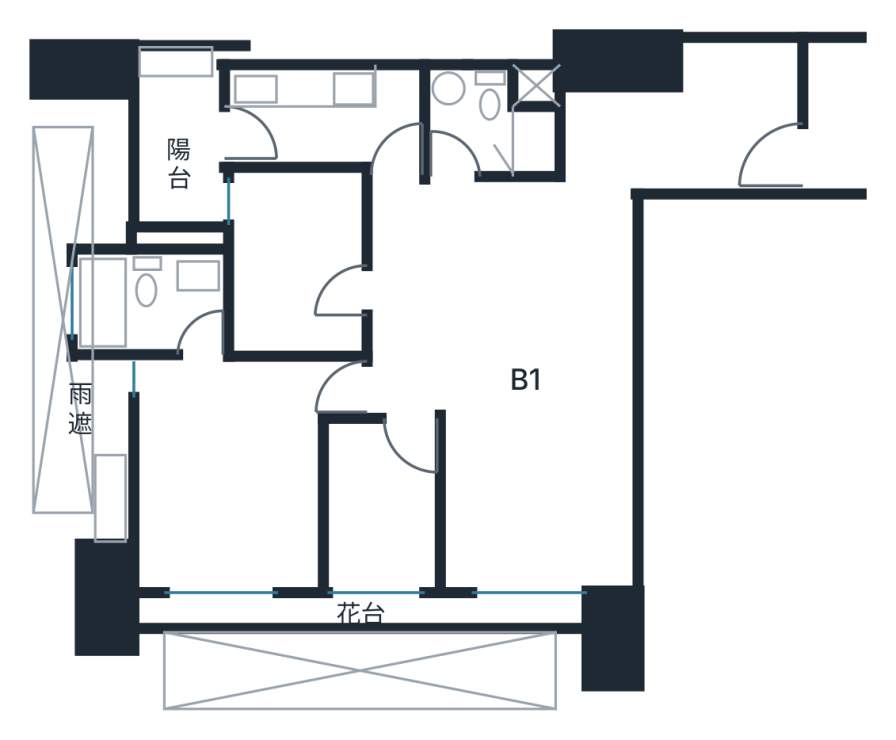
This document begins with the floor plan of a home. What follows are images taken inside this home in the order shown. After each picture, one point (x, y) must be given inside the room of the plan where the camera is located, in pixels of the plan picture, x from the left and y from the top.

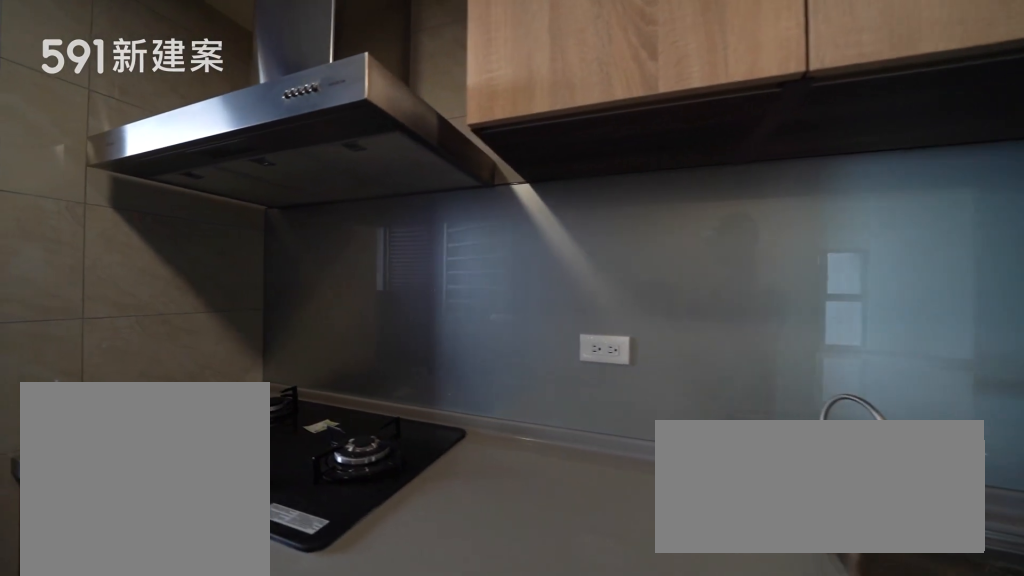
(325, 115)
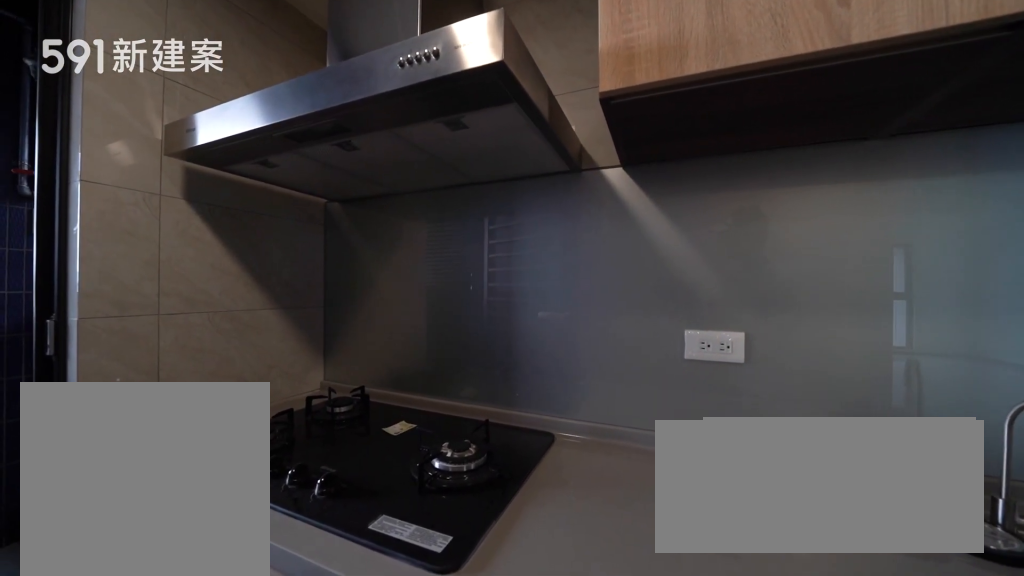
(325, 115)
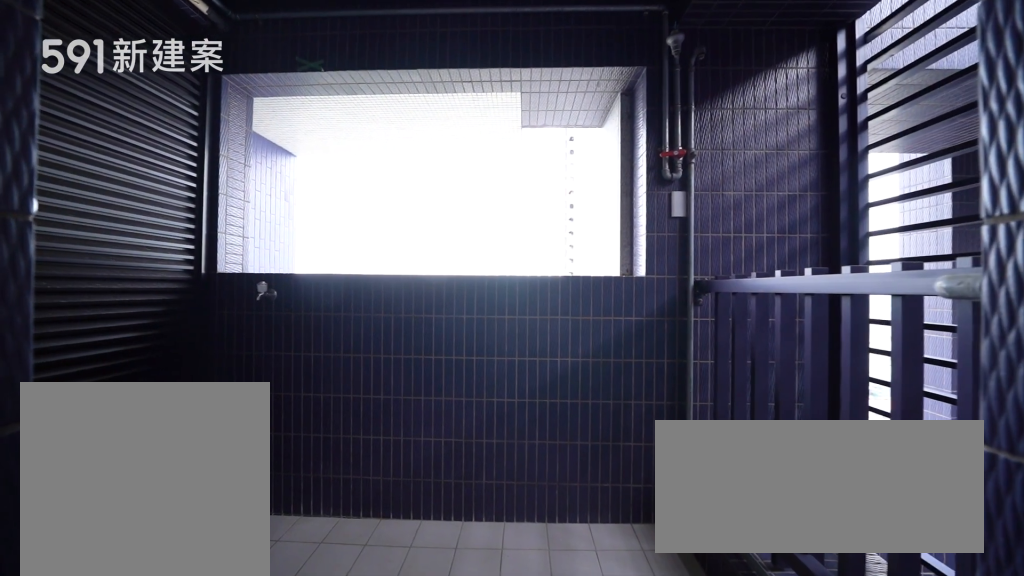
(175, 163)
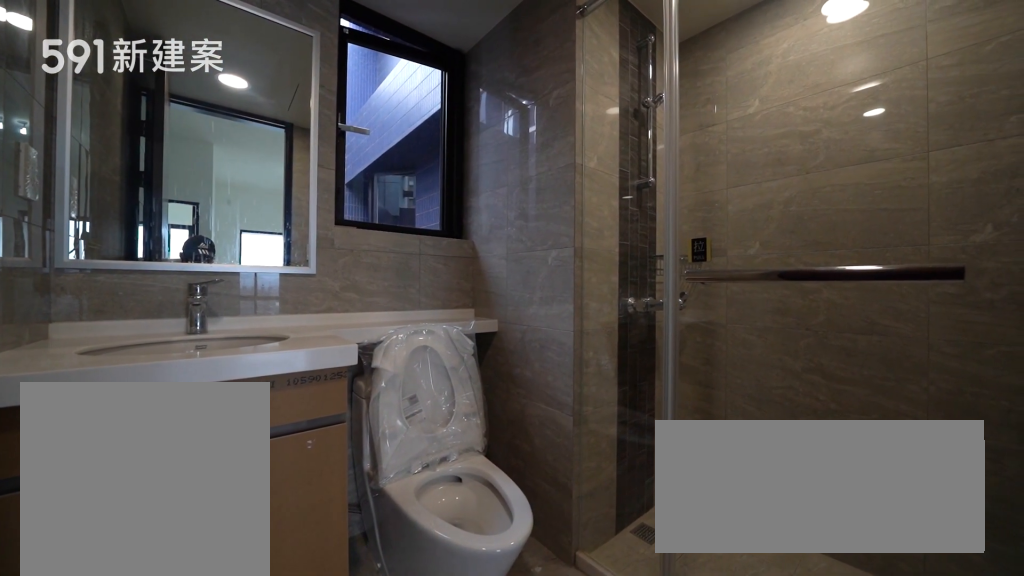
(488, 128)
